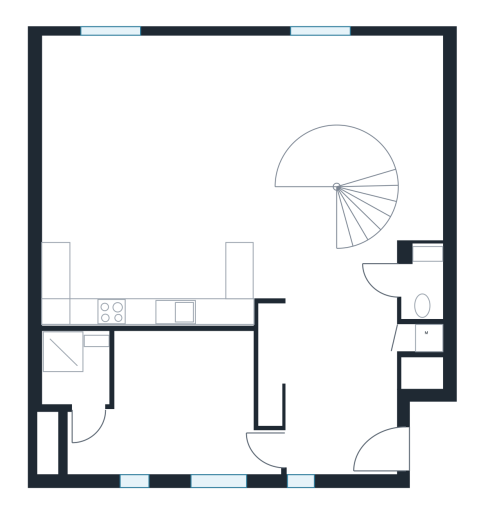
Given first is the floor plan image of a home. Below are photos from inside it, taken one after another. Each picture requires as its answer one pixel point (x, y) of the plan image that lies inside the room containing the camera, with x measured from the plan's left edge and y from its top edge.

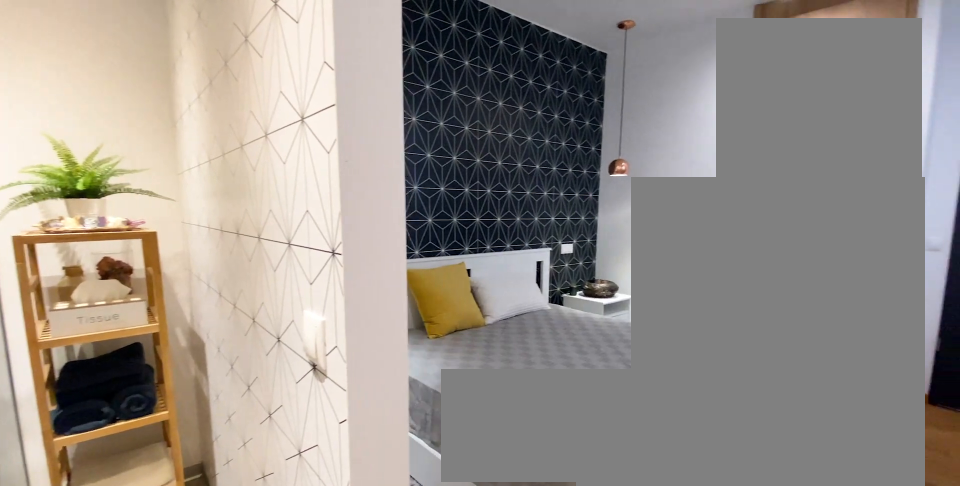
(81, 394)
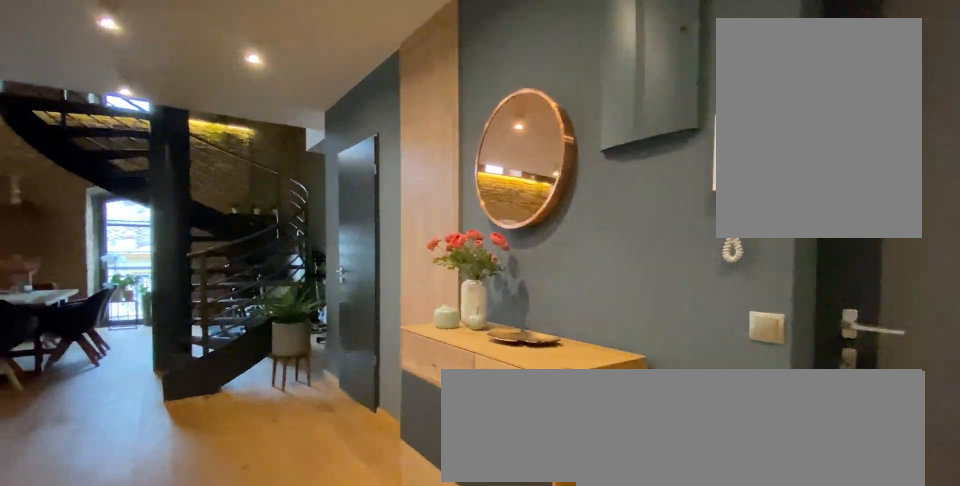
(344, 394)
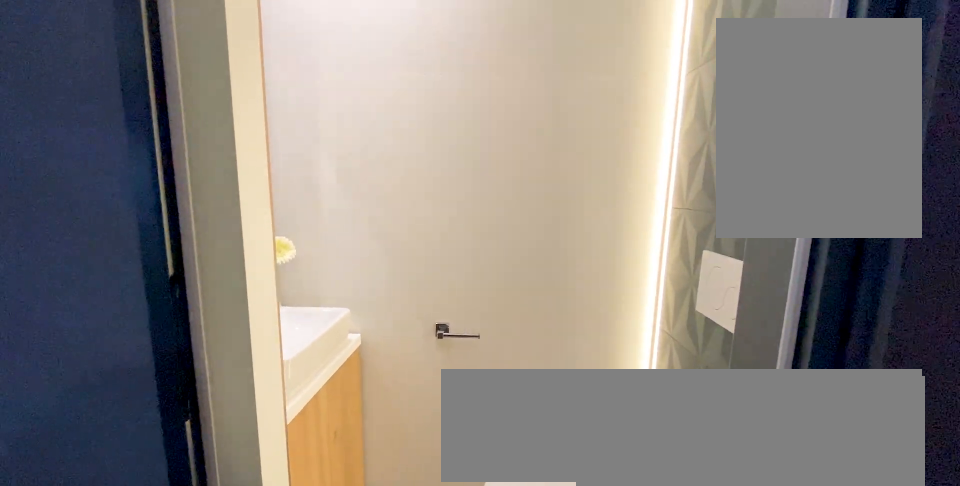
(422, 287)
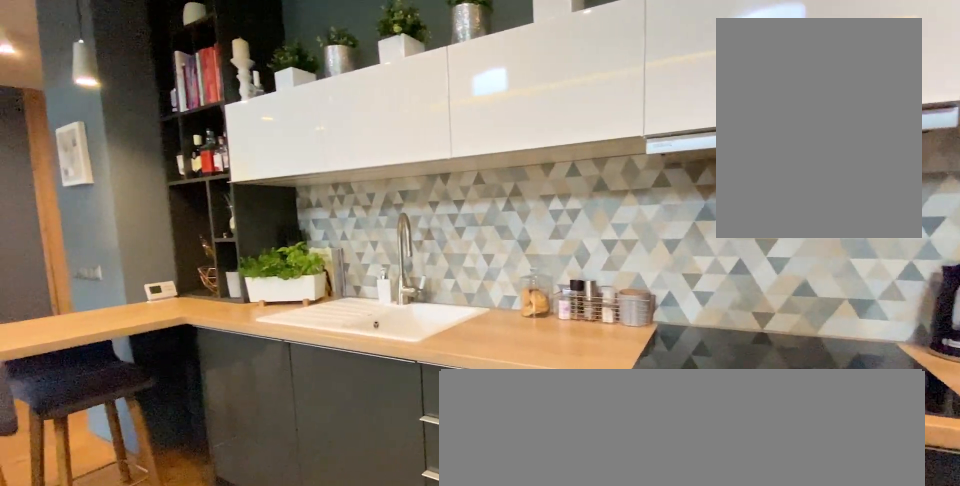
(178, 178)
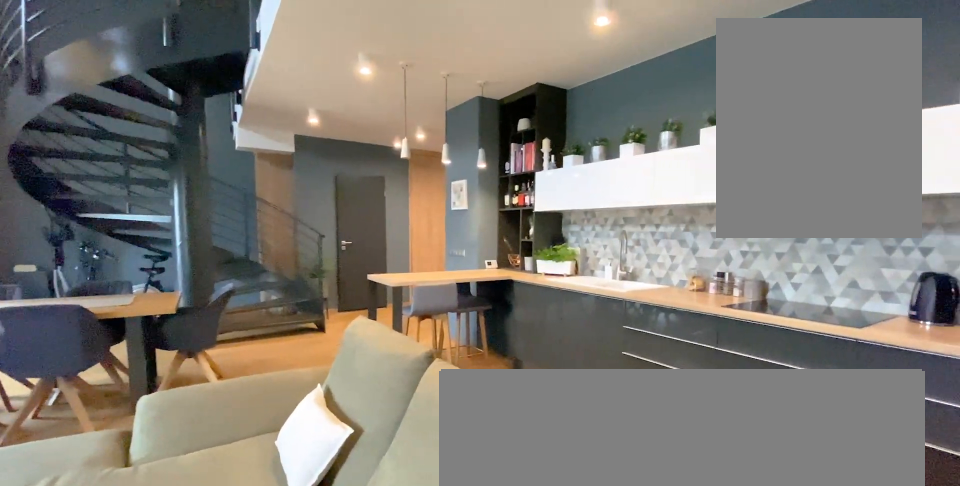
(178, 178)
